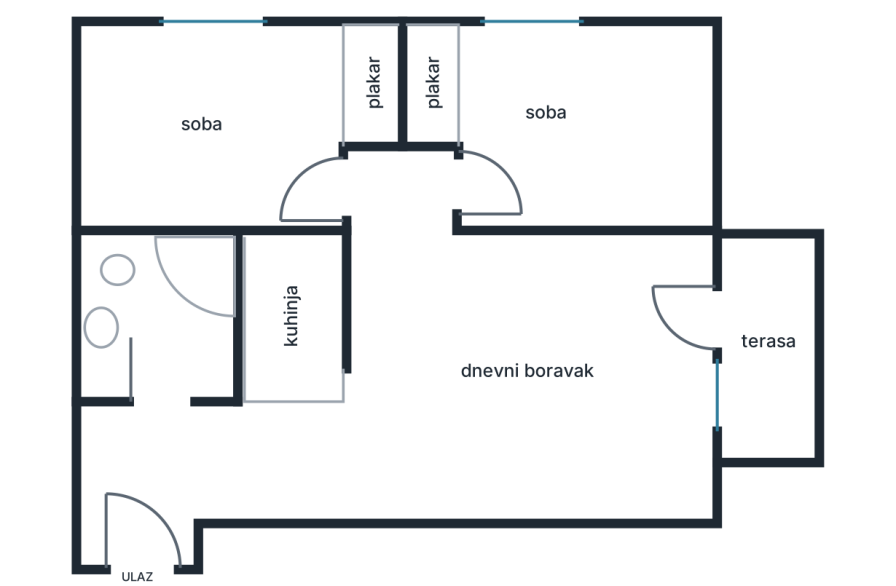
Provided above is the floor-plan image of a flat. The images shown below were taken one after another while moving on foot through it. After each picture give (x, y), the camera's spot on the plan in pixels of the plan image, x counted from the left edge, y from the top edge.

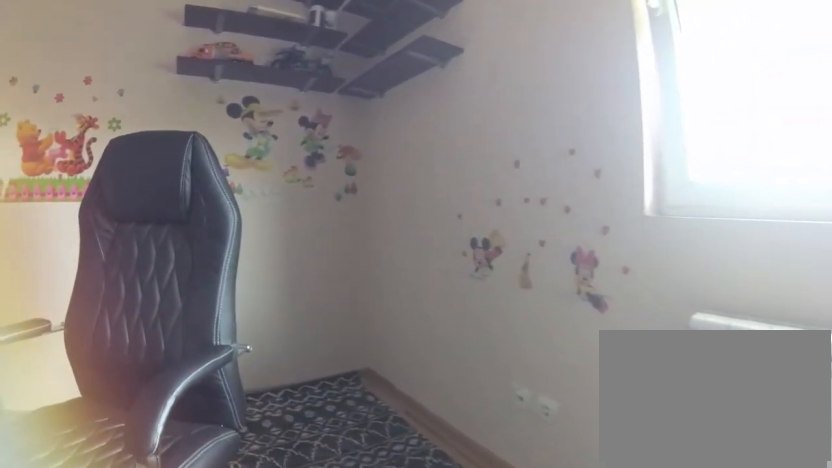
(267, 134)
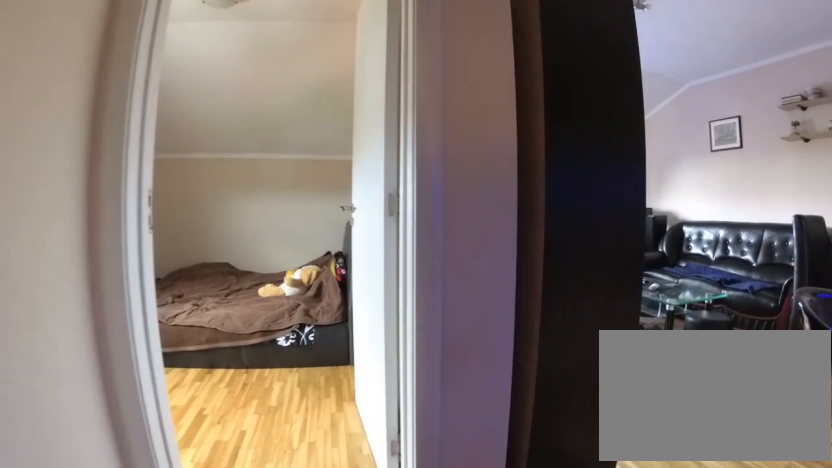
(320, 179)
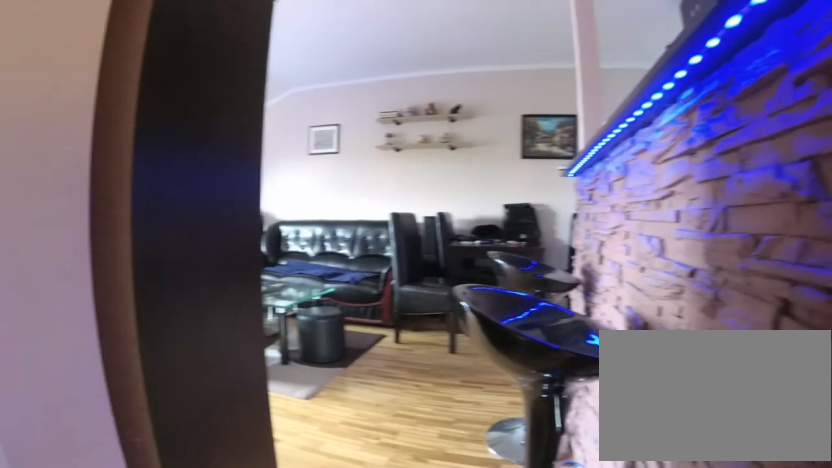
(372, 177)
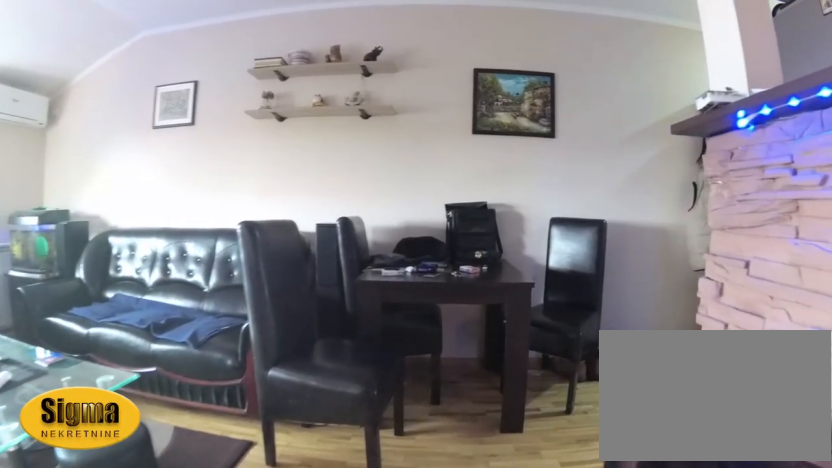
(387, 263)
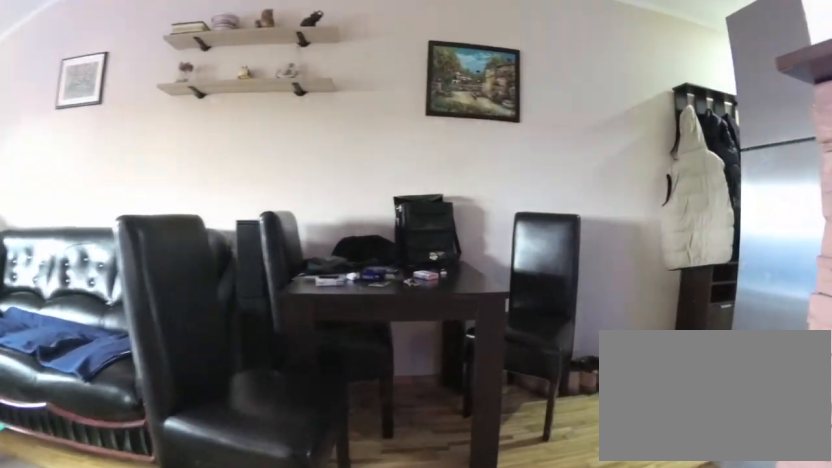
(385, 289)
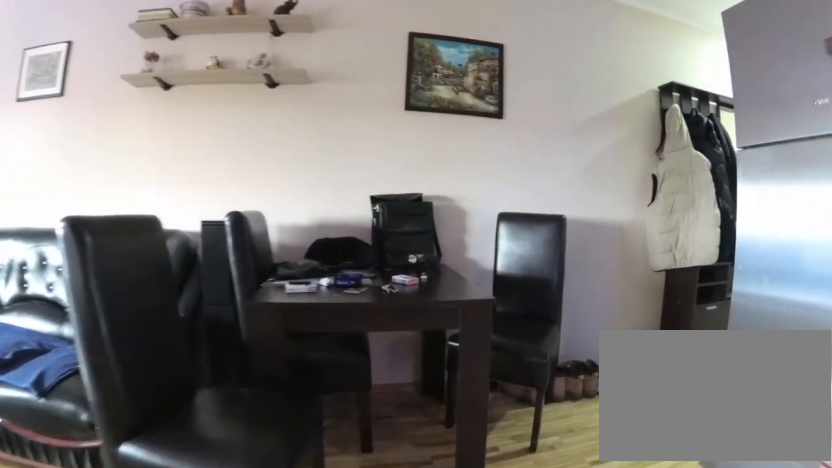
(385, 301)
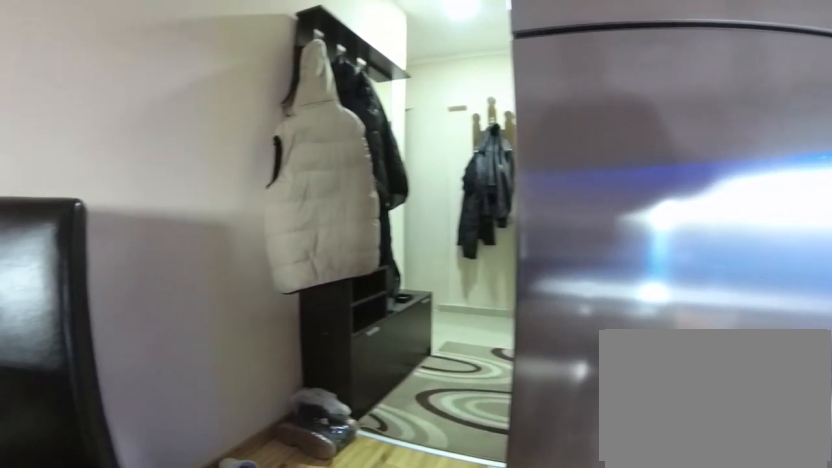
(346, 438)
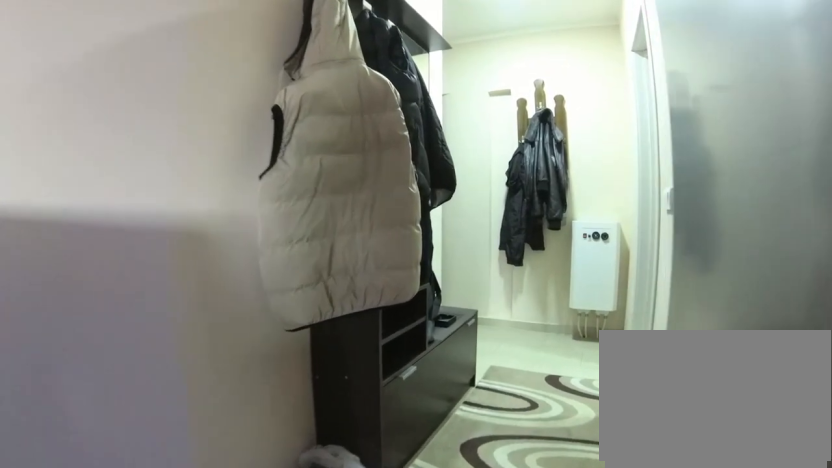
(314, 441)
